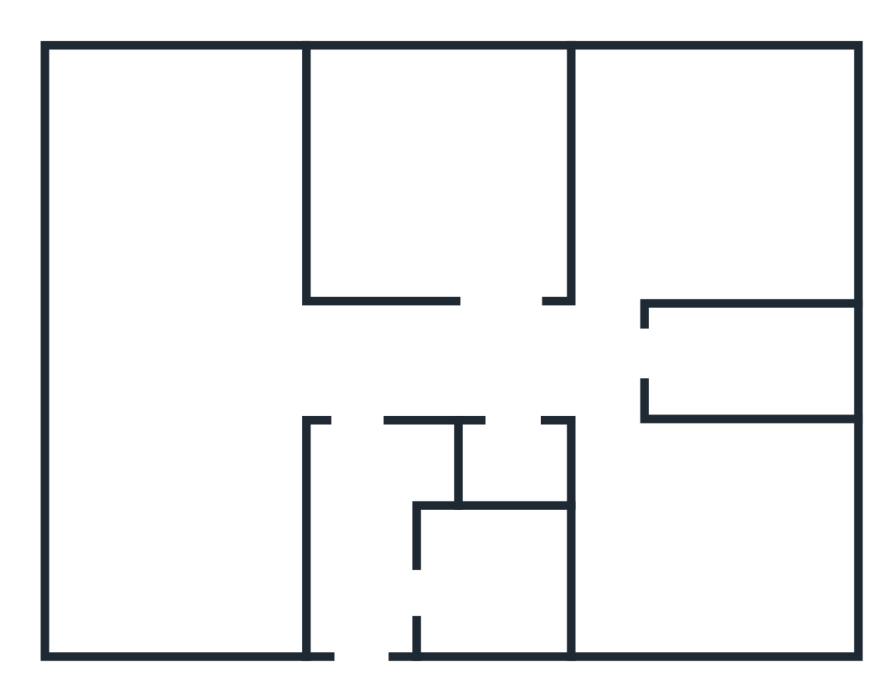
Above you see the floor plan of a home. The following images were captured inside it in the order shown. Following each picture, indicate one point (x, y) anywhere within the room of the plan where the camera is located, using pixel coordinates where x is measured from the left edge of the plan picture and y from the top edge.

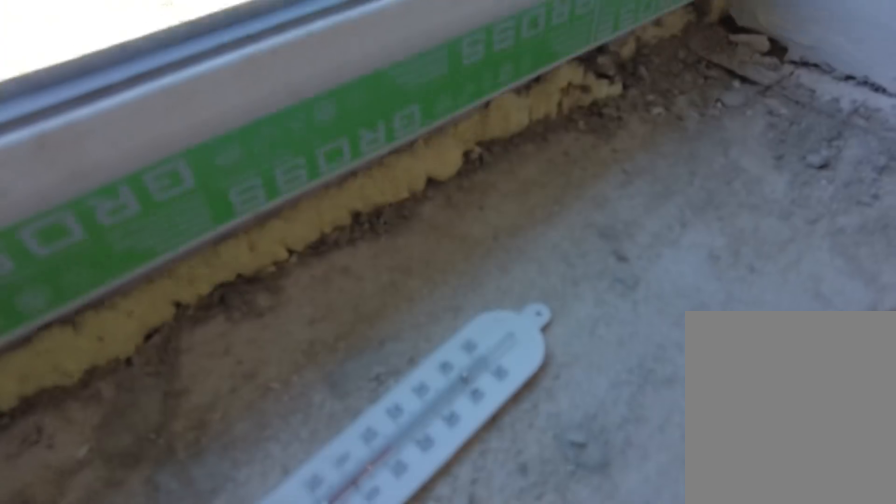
(629, 249)
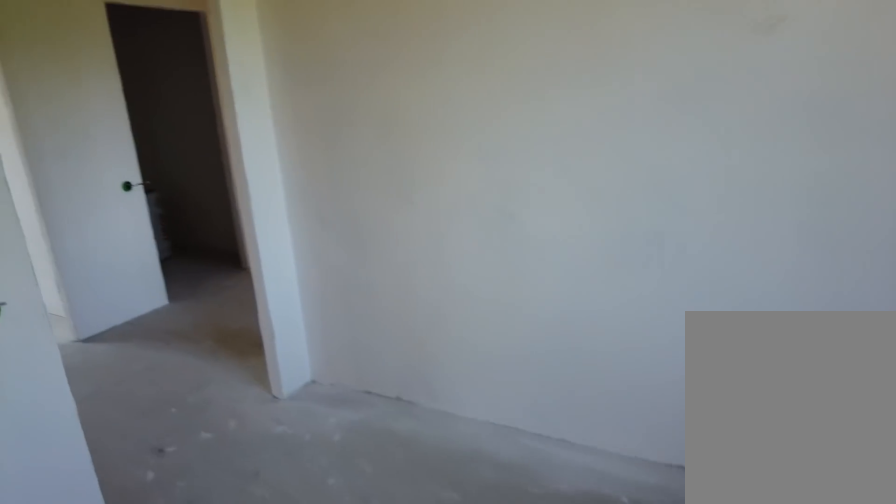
(629, 249)
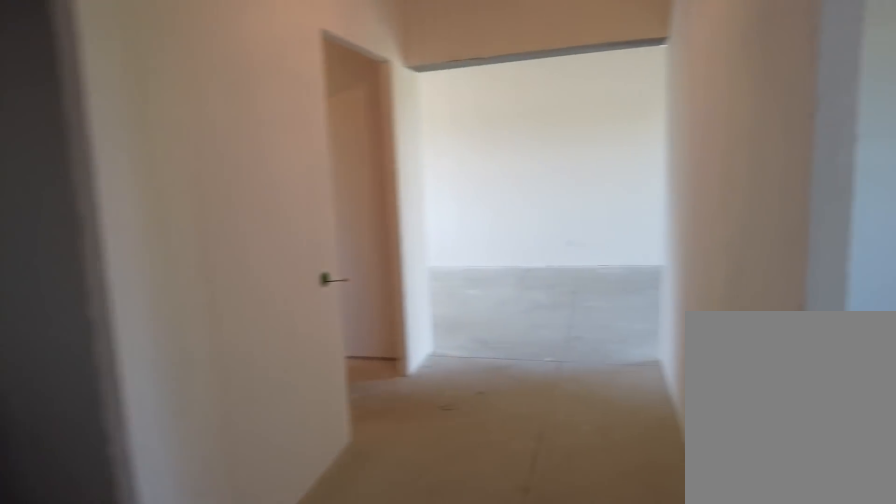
(596, 357)
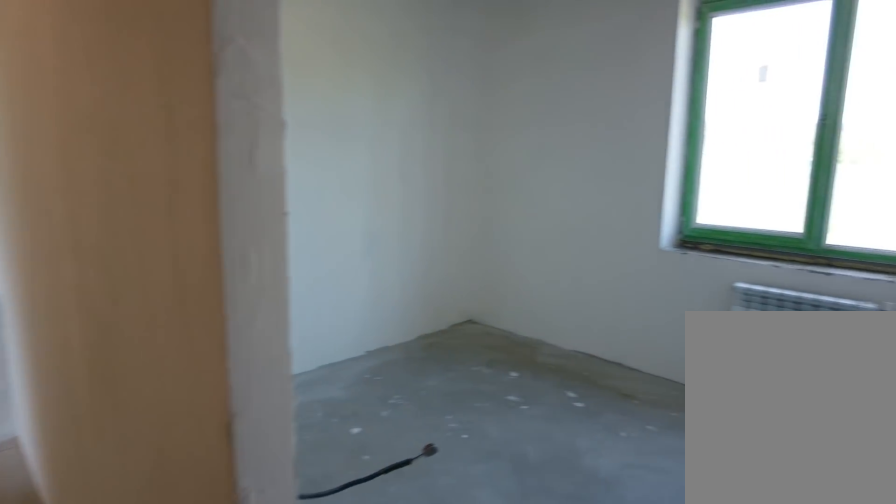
(510, 378)
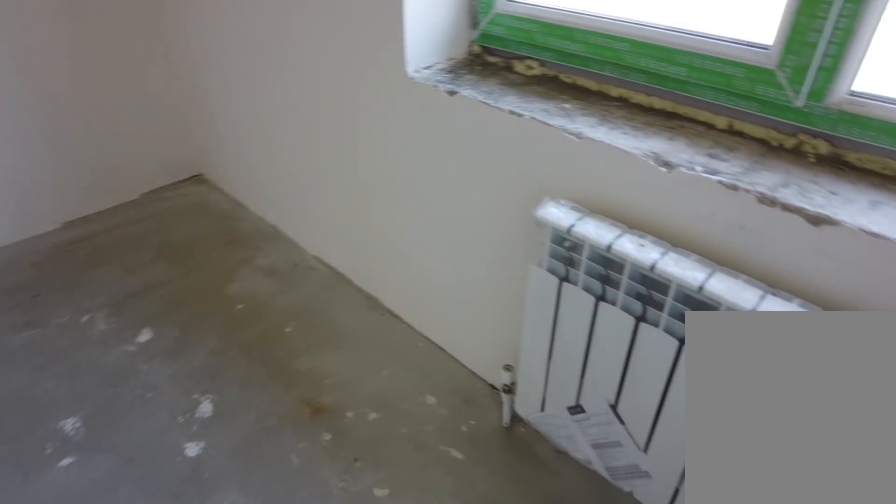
(500, 257)
